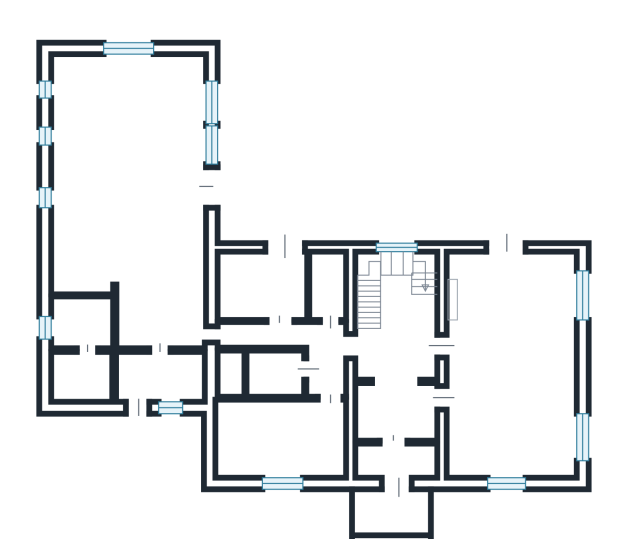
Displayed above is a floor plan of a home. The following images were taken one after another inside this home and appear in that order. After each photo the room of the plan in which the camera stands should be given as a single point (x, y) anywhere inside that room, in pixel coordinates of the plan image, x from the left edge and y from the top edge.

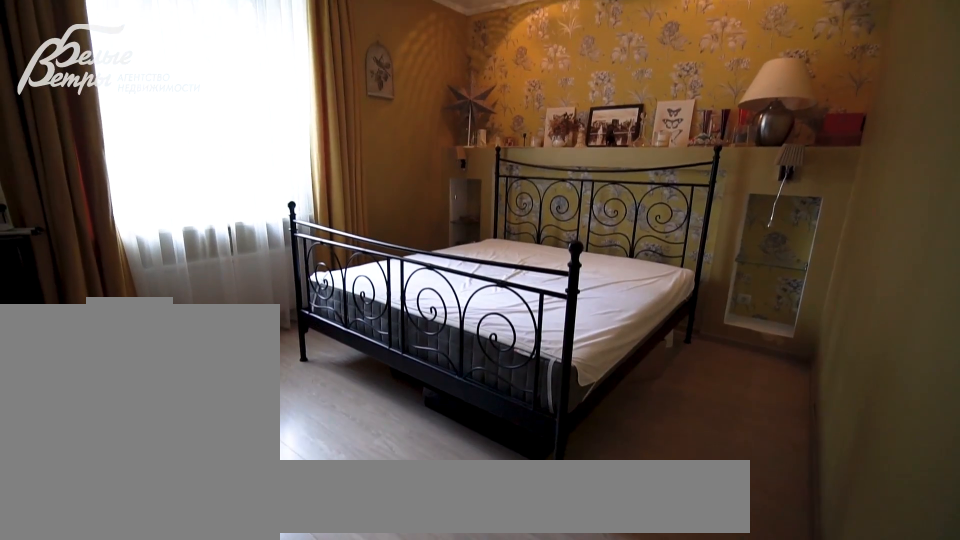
(278, 437)
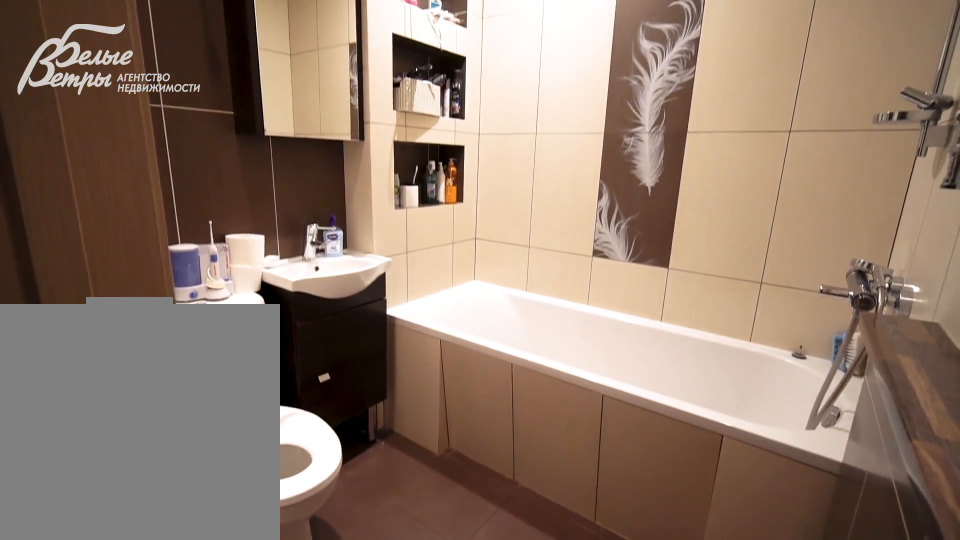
(272, 371)
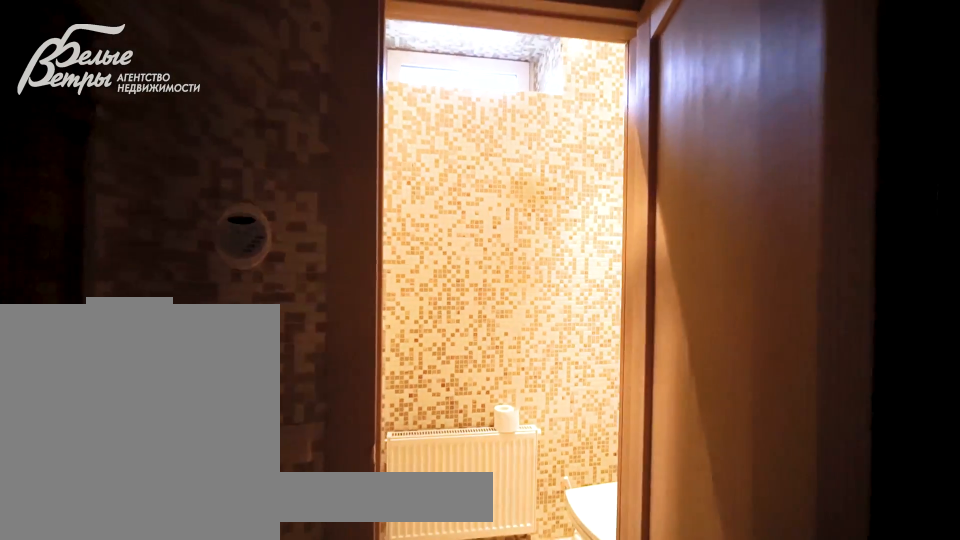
(80, 320)
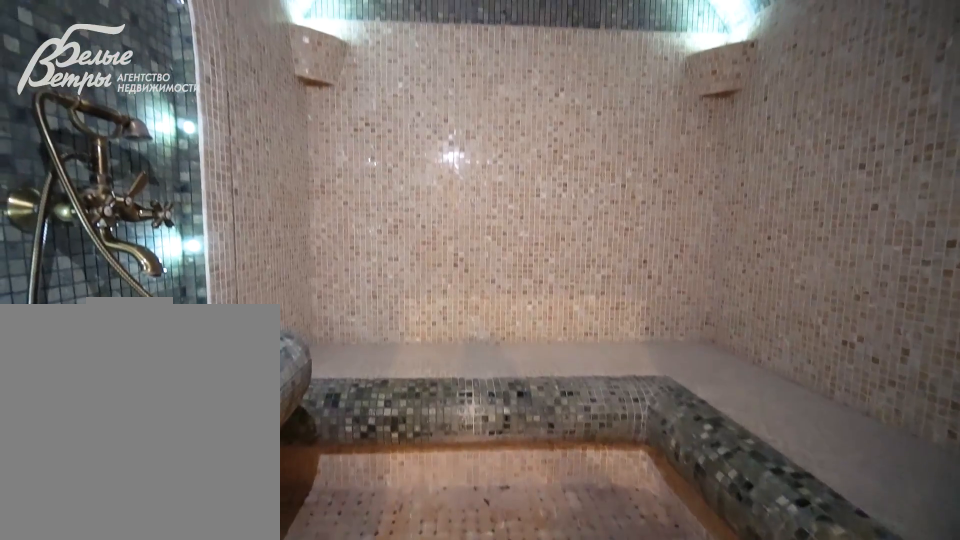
(79, 376)
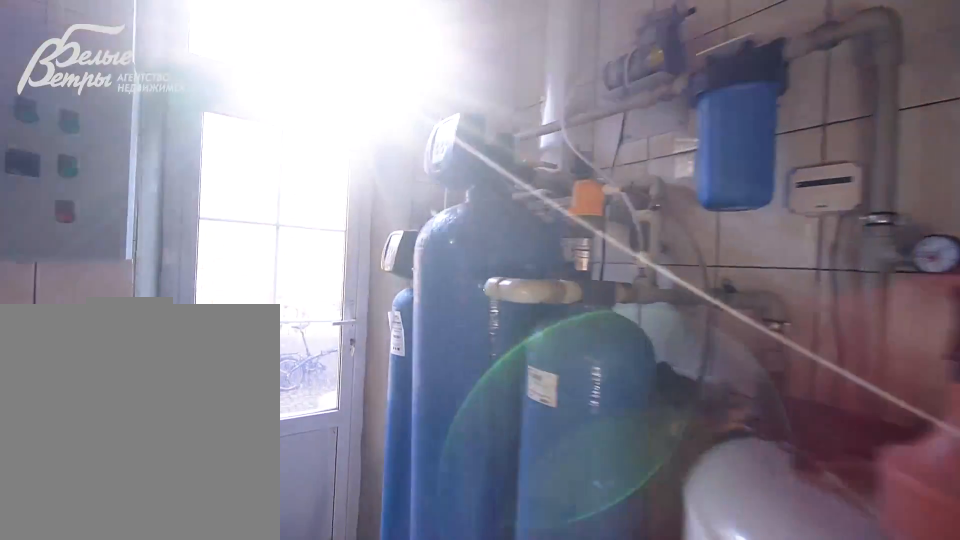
(158, 374)
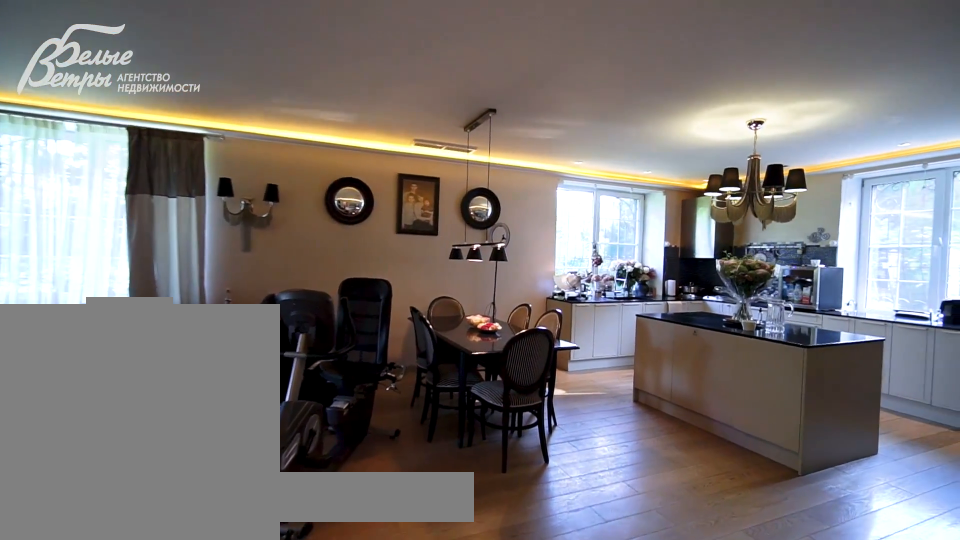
(508, 429)
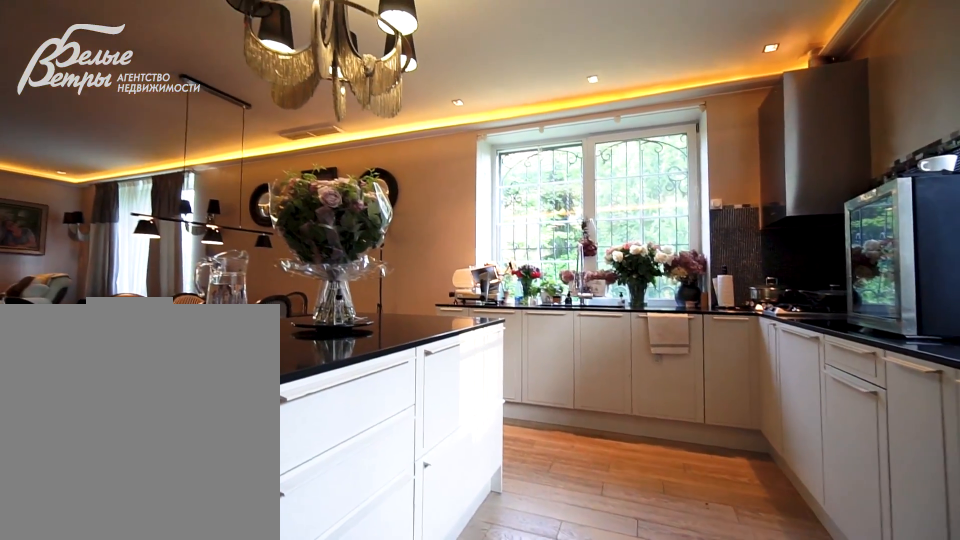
(508, 429)
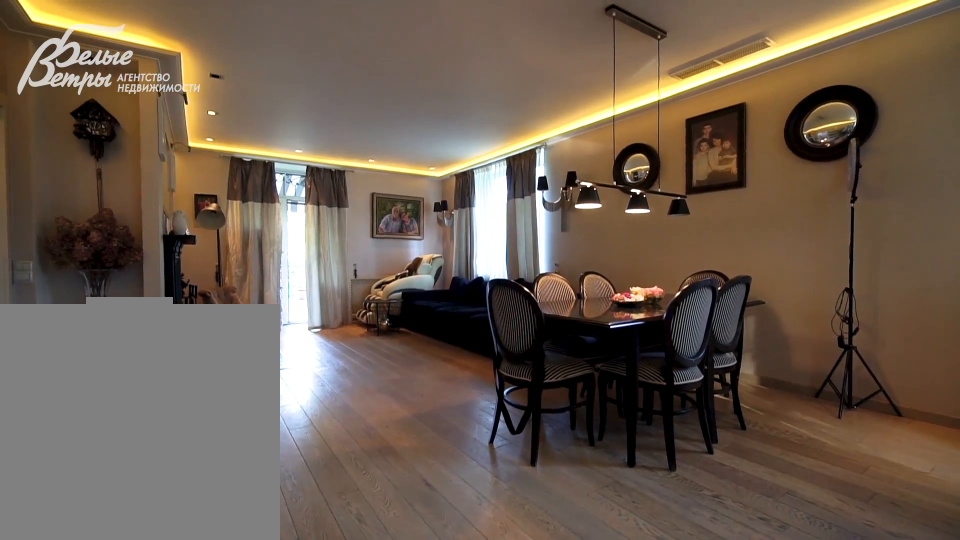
(510, 313)
